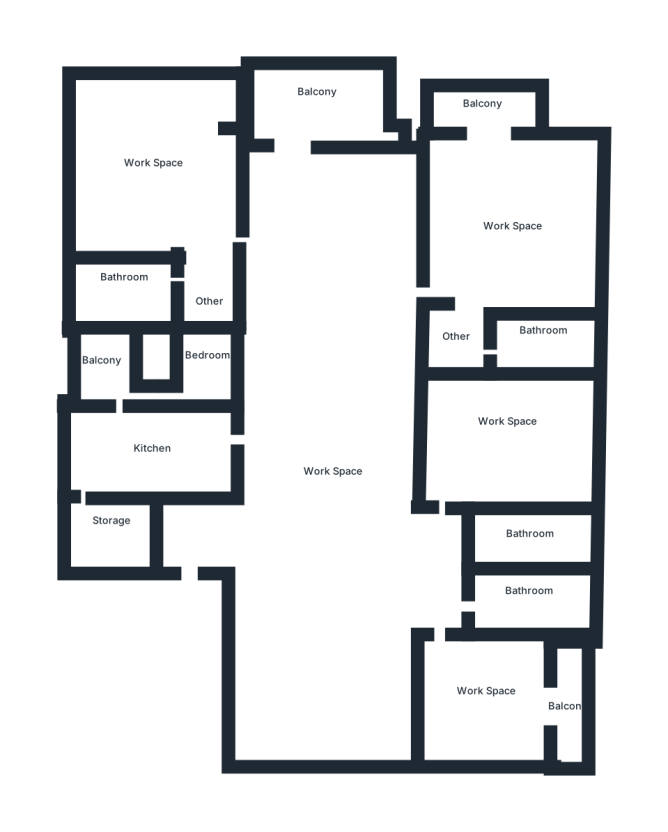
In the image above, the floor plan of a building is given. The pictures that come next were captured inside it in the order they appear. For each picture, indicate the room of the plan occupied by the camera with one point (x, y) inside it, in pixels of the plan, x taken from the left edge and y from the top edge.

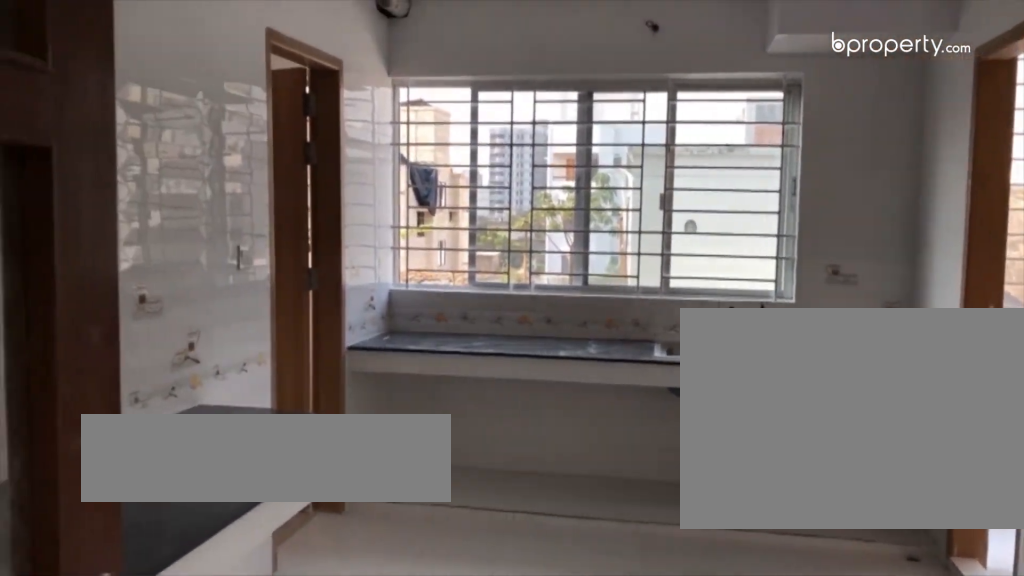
(146, 462)
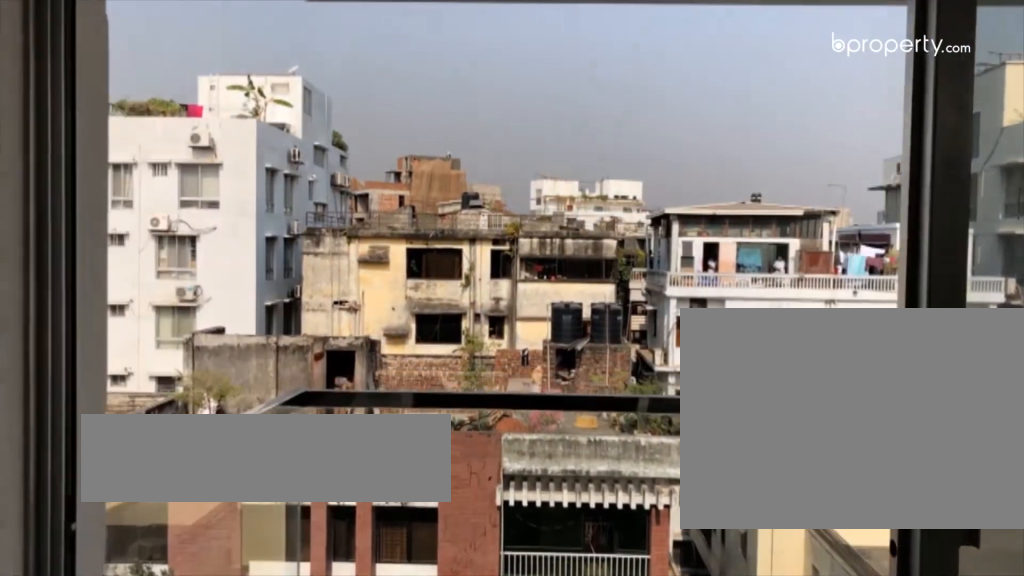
(478, 124)
